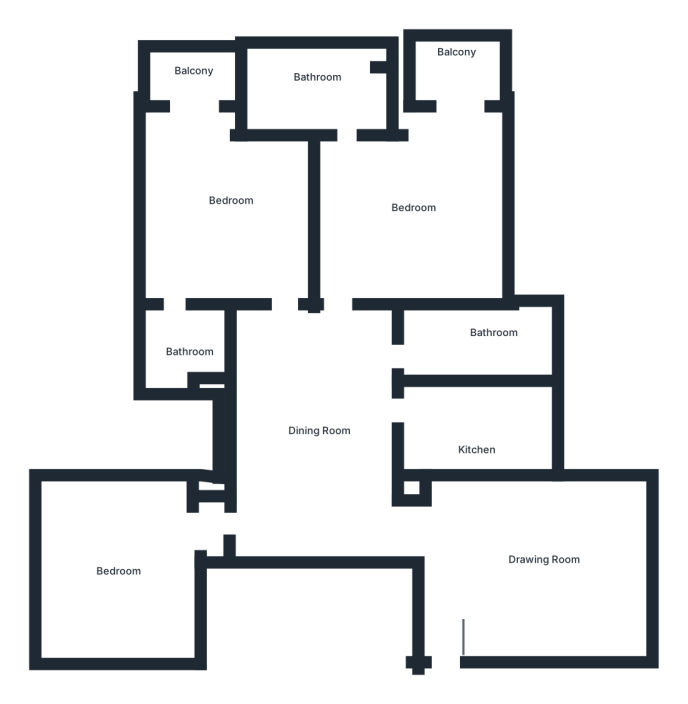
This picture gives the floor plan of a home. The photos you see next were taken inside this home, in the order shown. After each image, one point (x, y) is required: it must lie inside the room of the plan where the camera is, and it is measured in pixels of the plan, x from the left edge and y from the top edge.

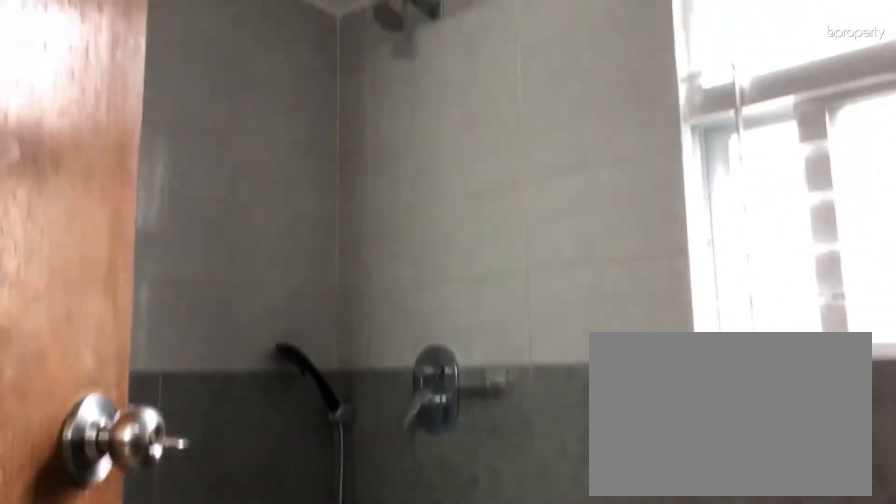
(314, 80)
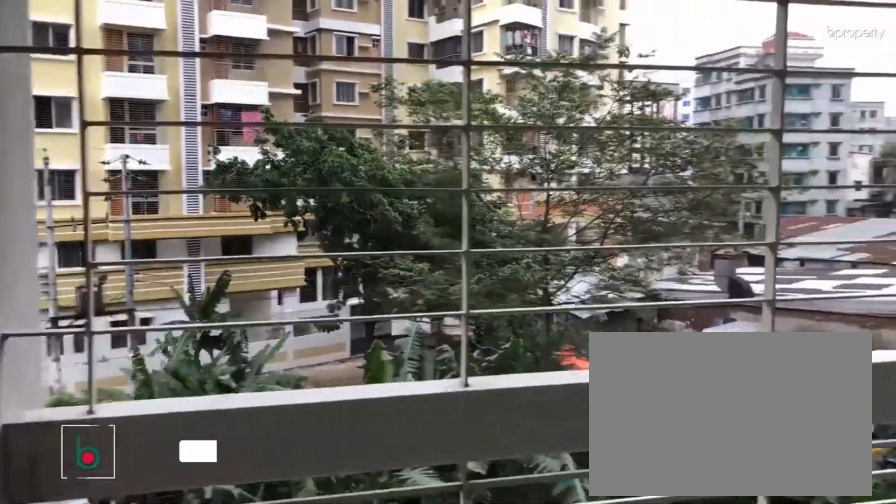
(457, 61)
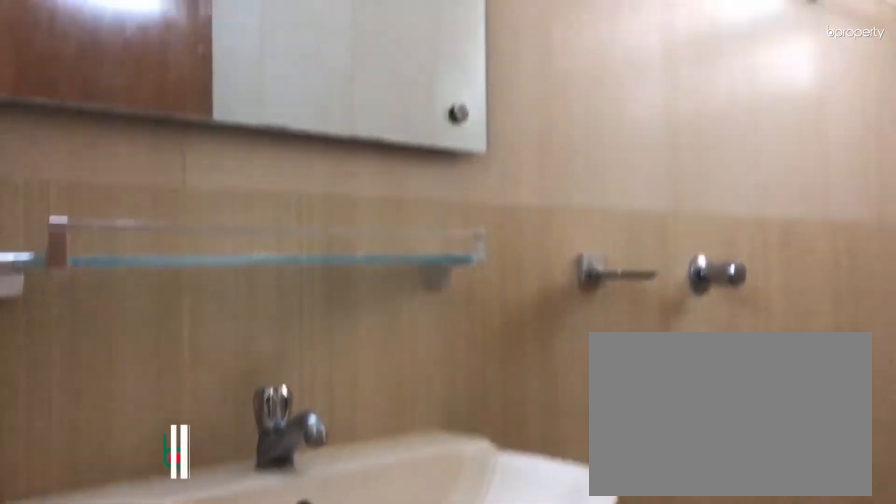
(487, 341)
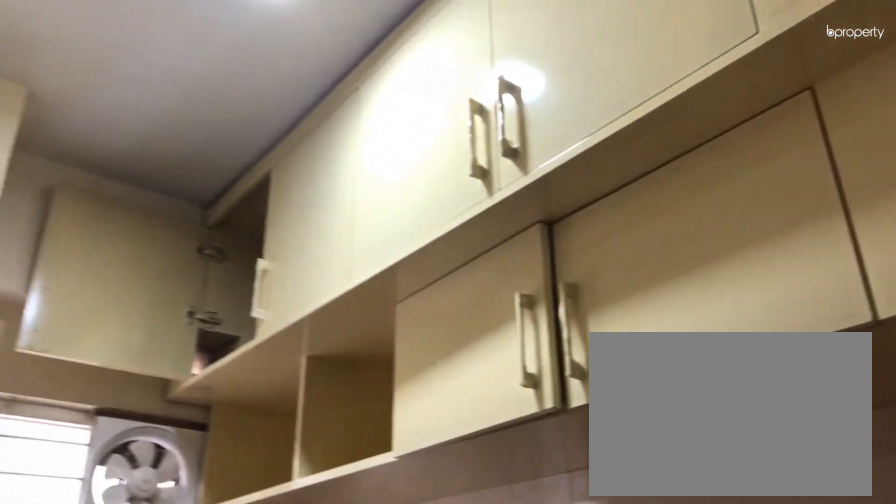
(472, 430)
